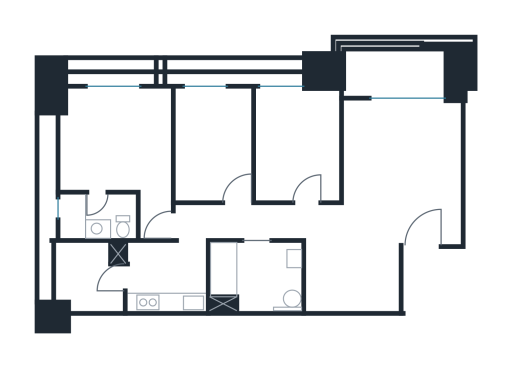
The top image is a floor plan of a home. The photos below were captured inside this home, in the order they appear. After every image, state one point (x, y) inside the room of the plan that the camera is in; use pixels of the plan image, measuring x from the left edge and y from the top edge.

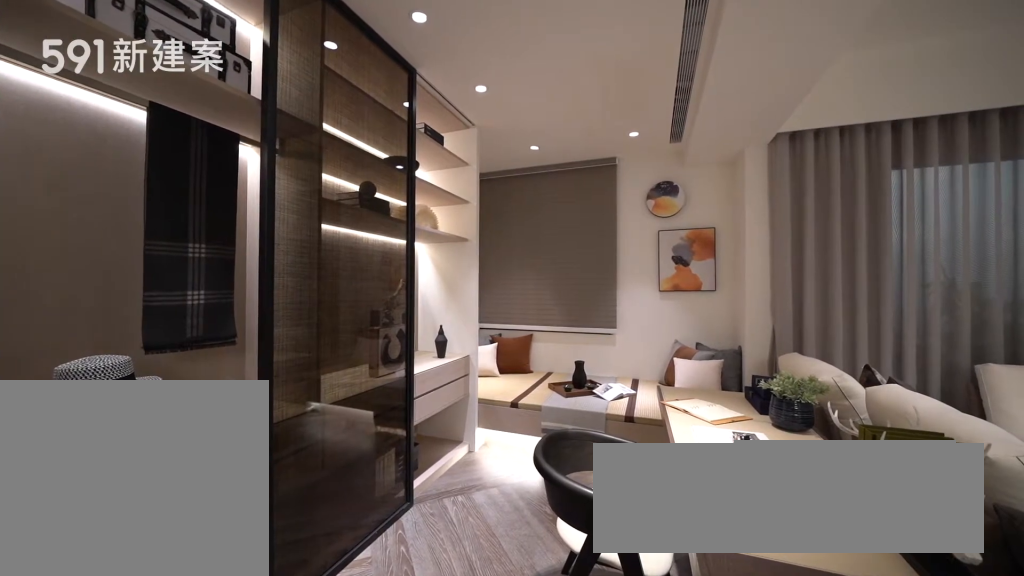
(297, 141)
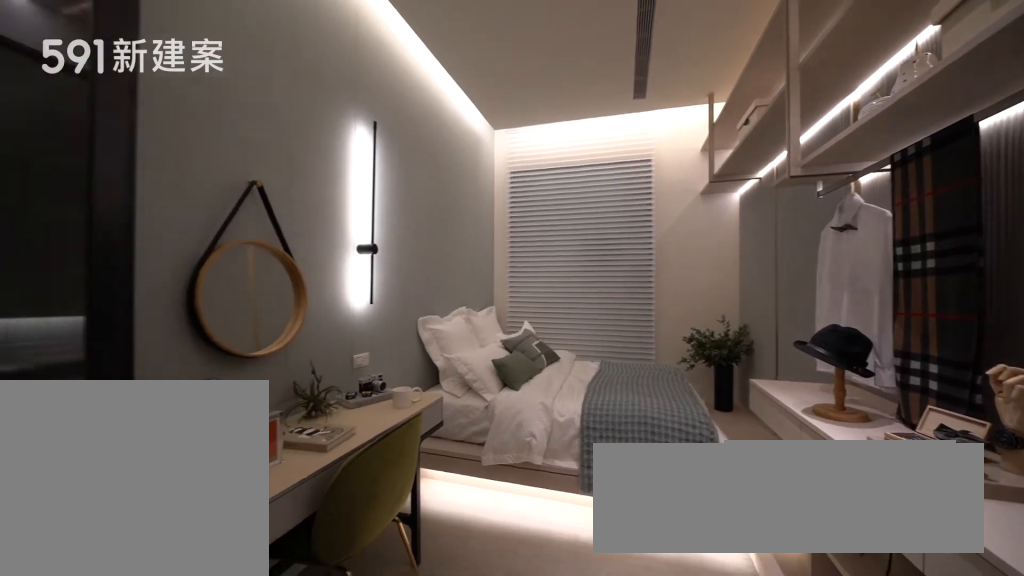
(213, 142)
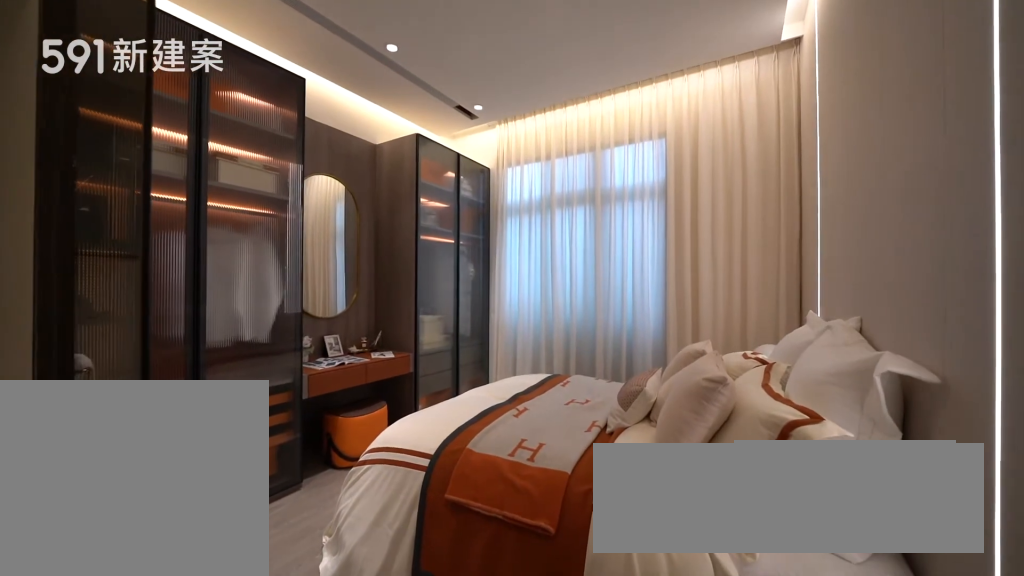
(121, 147)
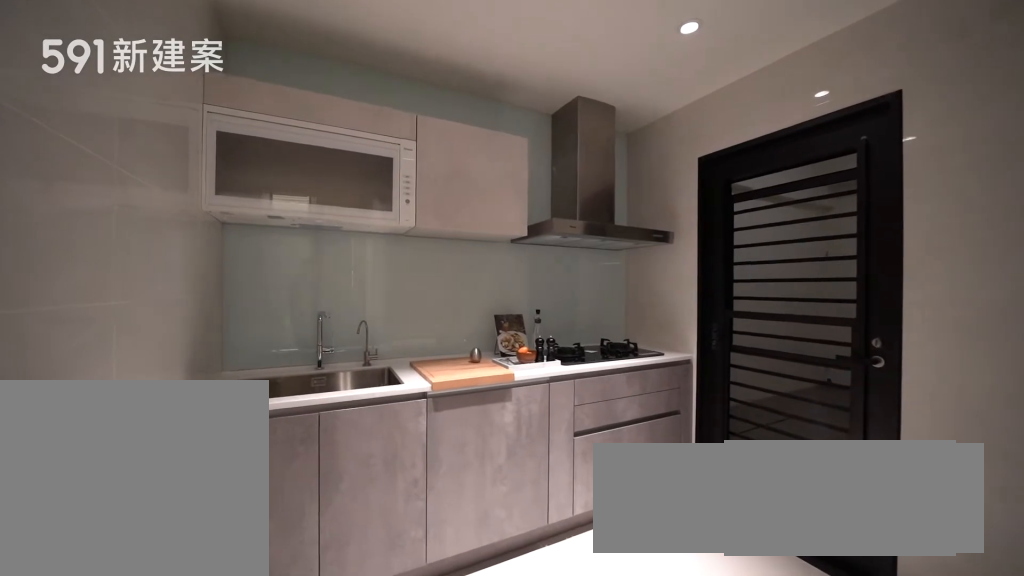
(164, 279)
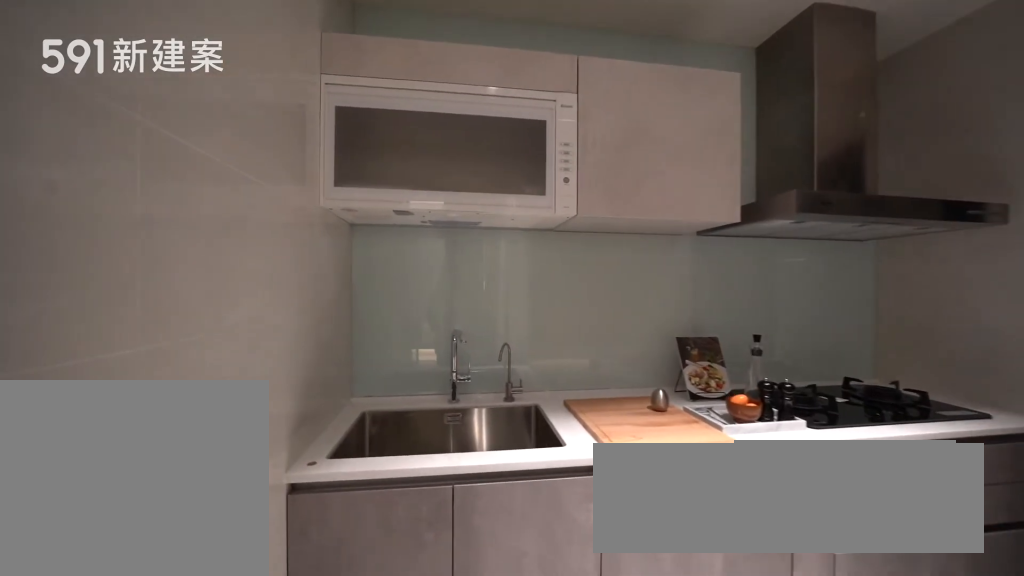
(164, 279)
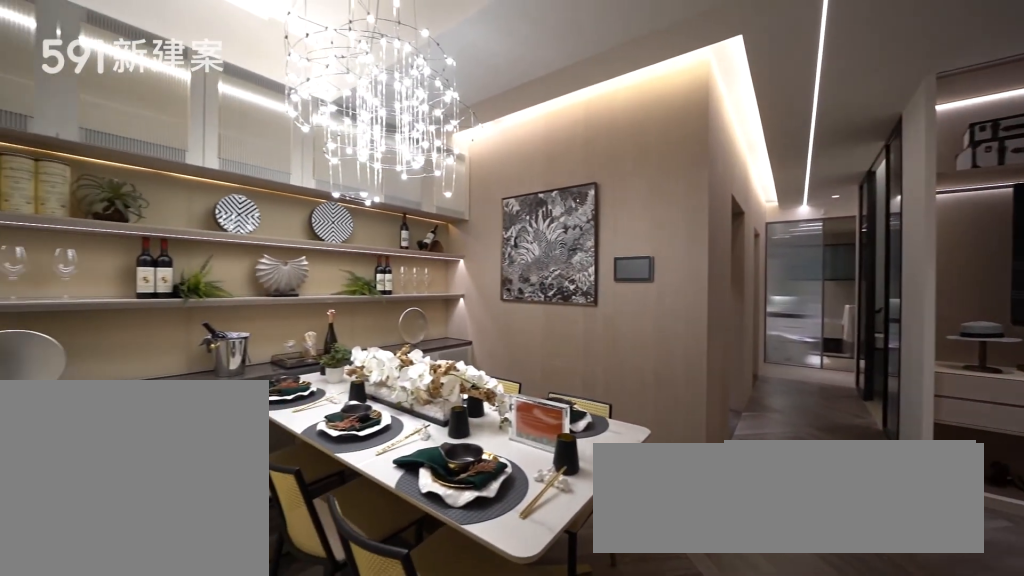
(351, 260)
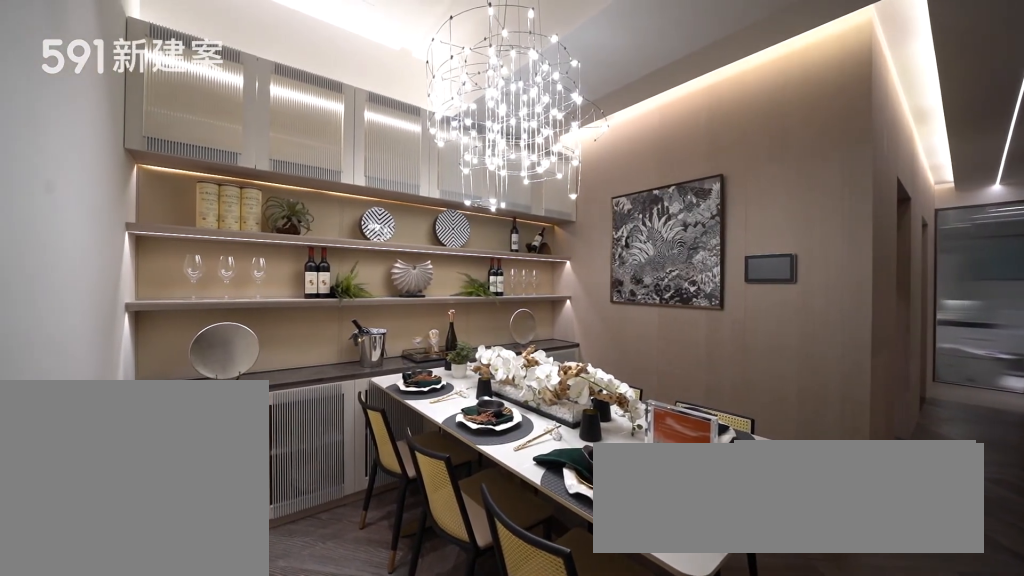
(351, 260)
